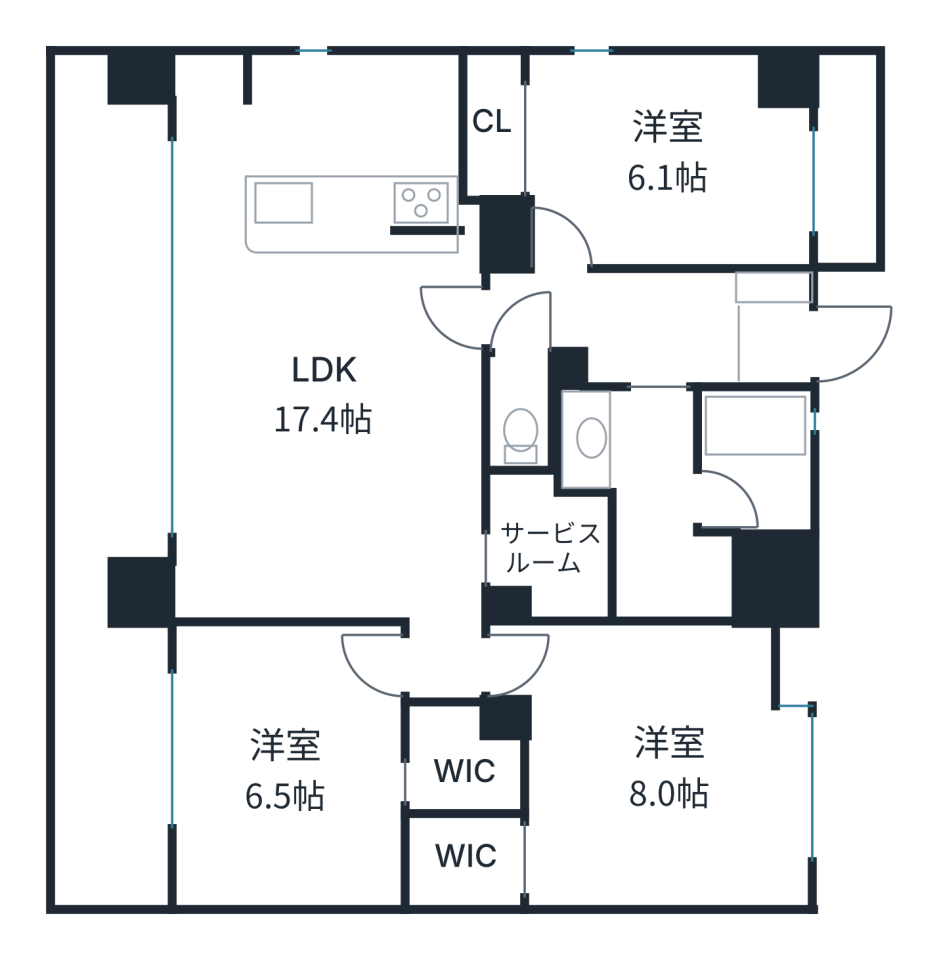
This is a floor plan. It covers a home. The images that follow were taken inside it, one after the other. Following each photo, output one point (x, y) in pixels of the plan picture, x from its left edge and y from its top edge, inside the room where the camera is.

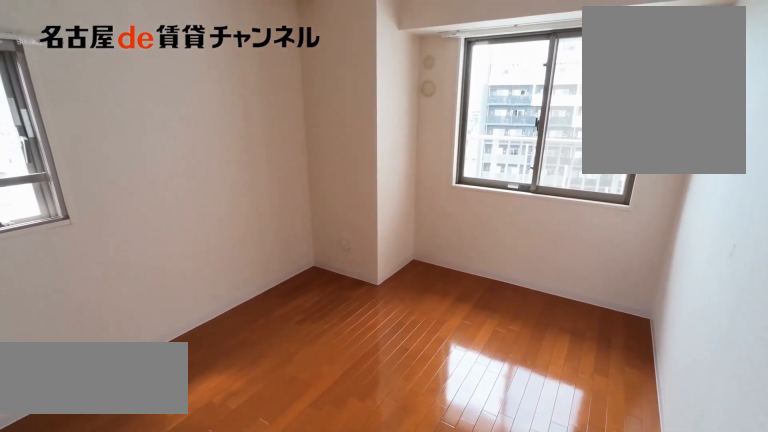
(636, 159)
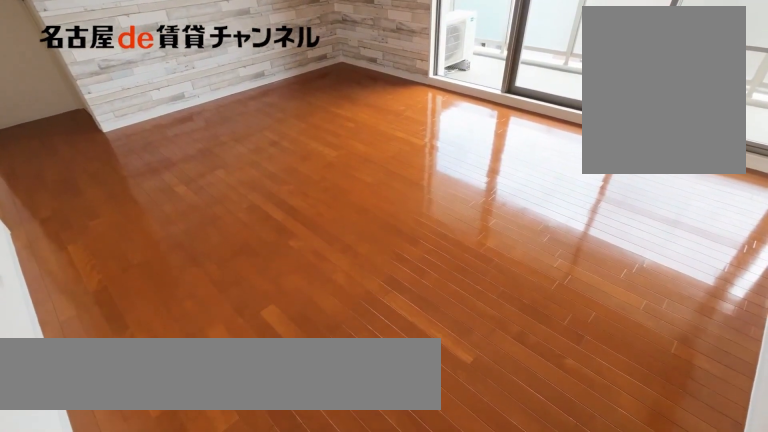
(323, 335)
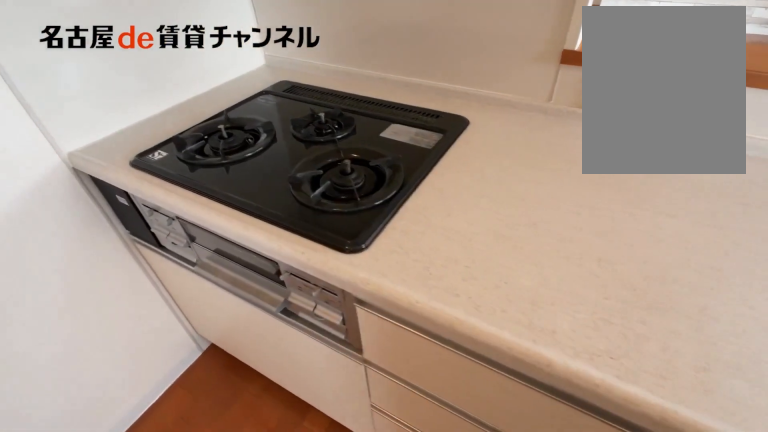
(323, 336)
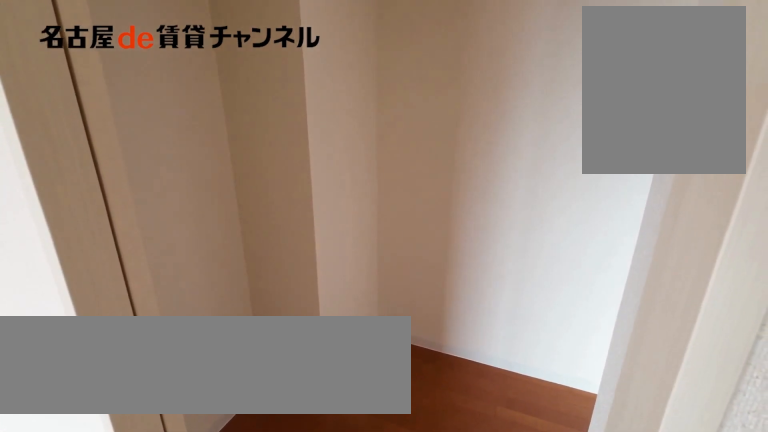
(547, 547)
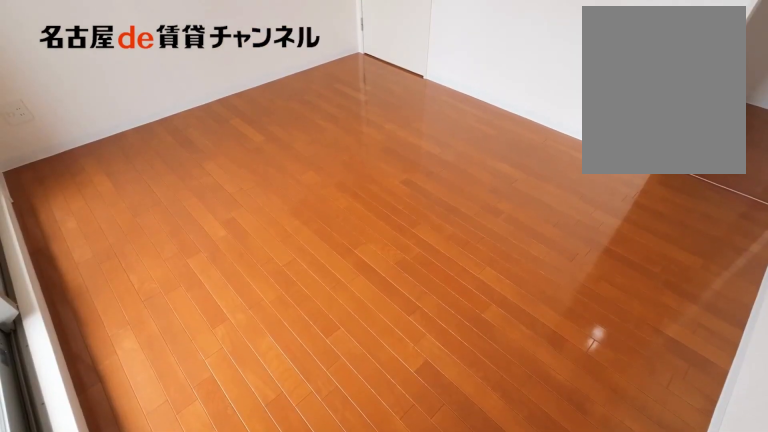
(319, 780)
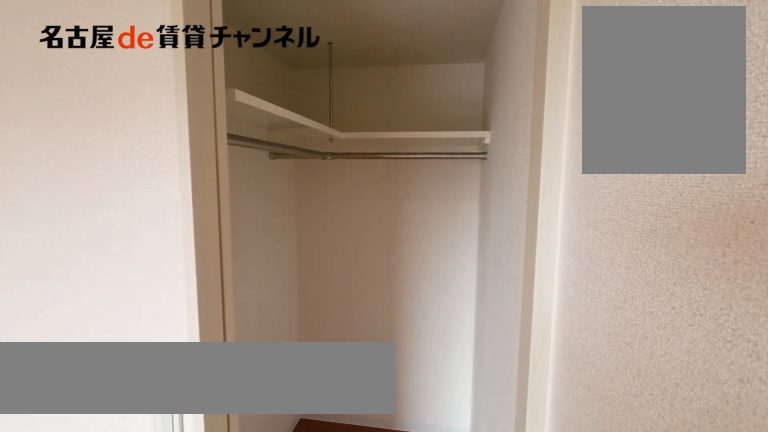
(319, 780)
